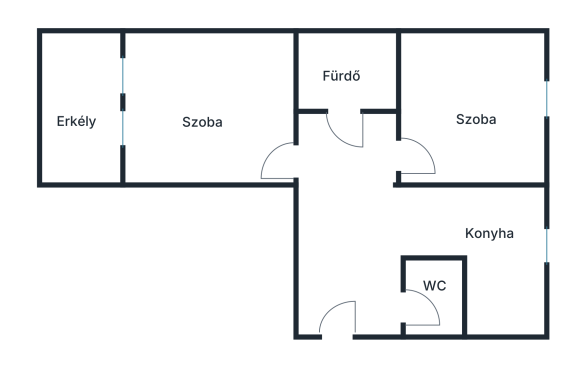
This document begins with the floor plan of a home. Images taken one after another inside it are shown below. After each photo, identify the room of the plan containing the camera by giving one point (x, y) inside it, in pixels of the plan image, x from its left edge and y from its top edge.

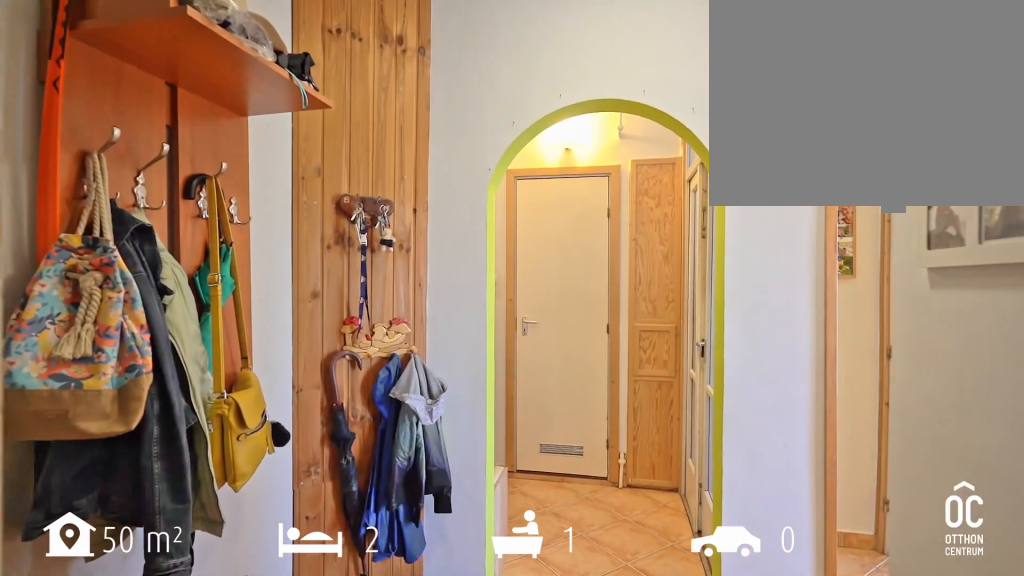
(351, 223)
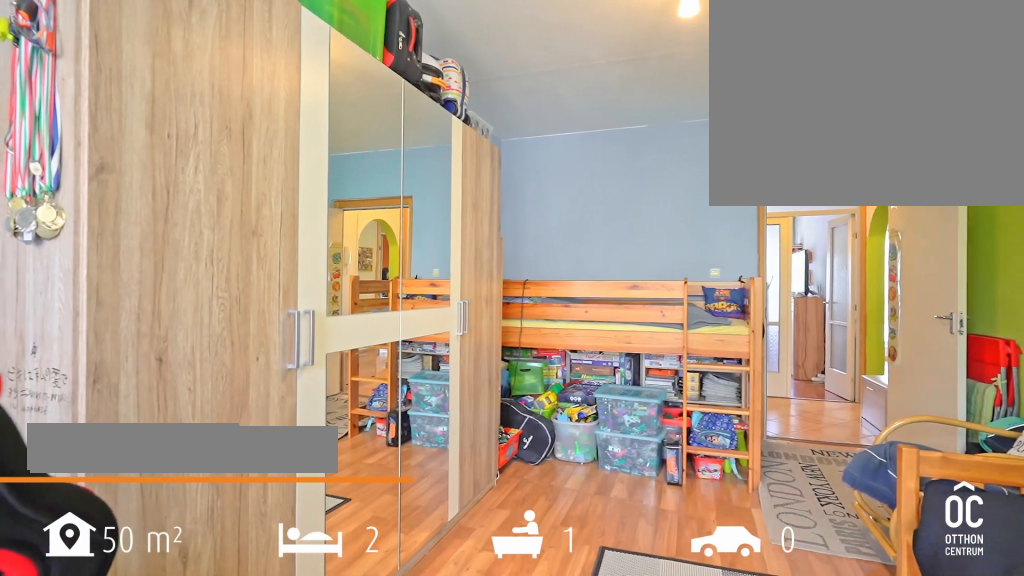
(210, 112)
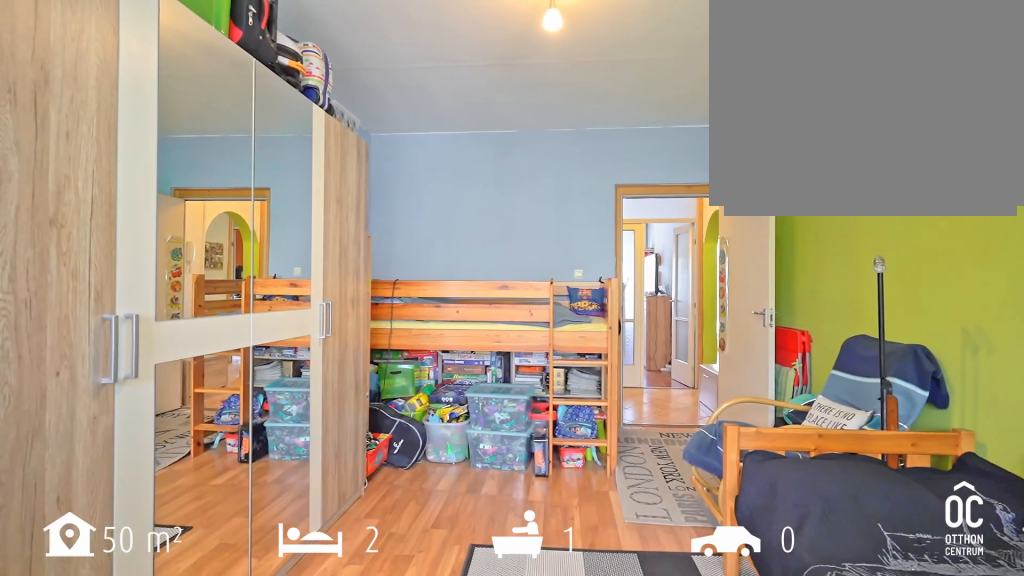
(210, 112)
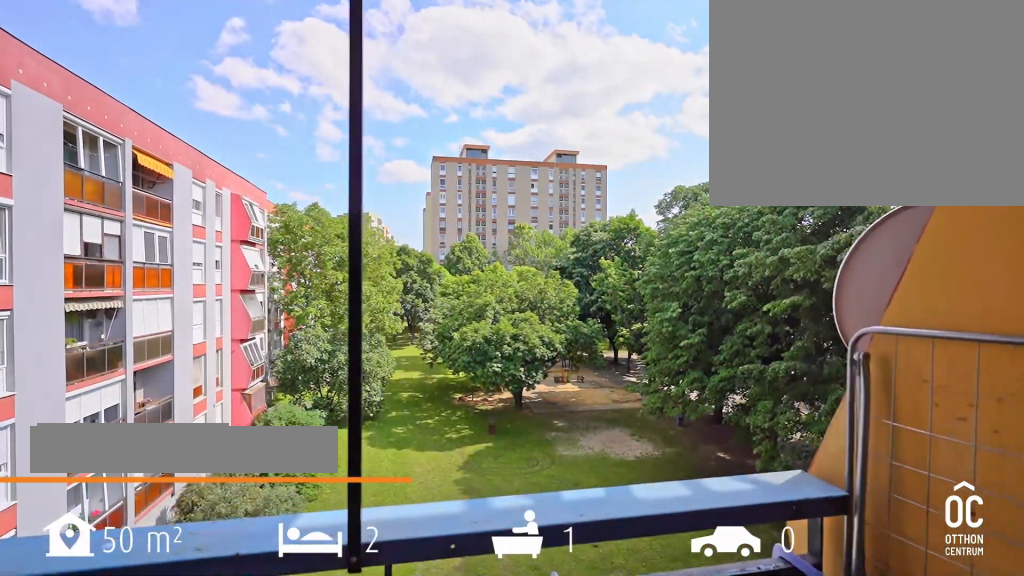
(80, 111)
